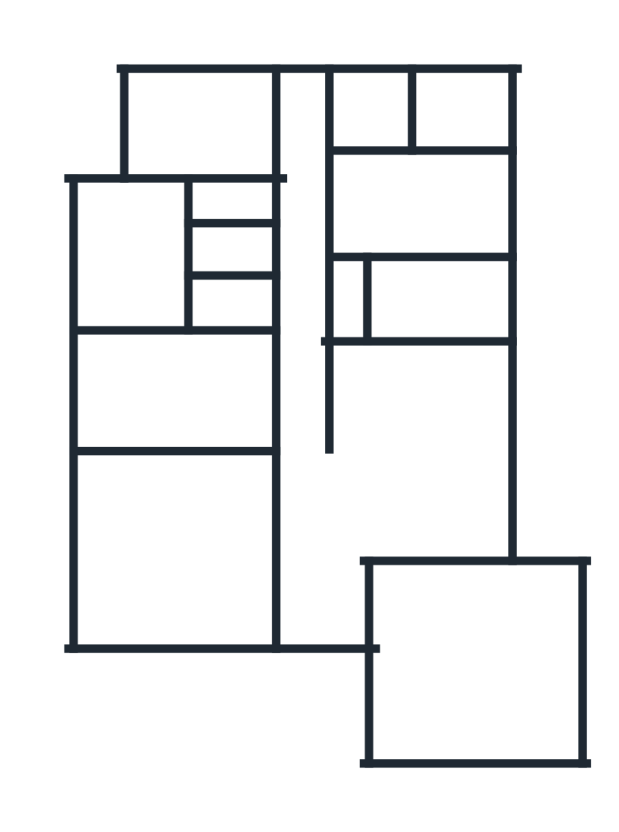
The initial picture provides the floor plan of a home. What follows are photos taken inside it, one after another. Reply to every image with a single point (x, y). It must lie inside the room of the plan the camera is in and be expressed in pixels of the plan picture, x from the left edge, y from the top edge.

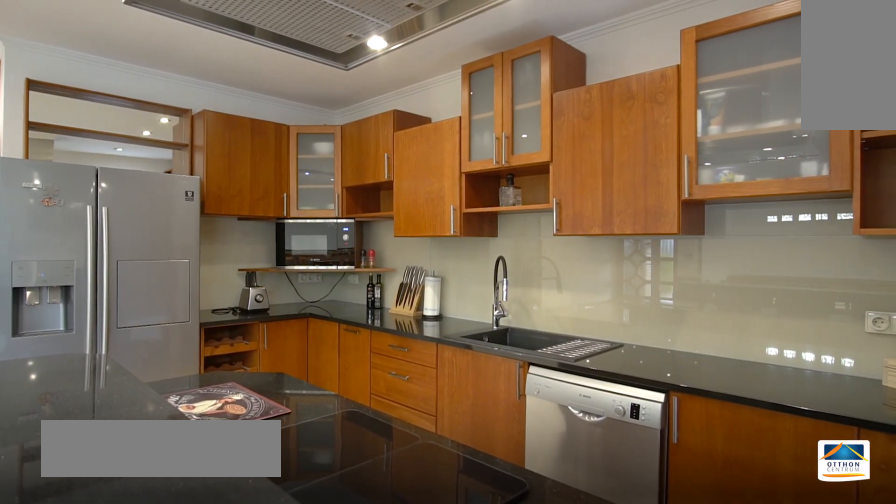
(419, 391)
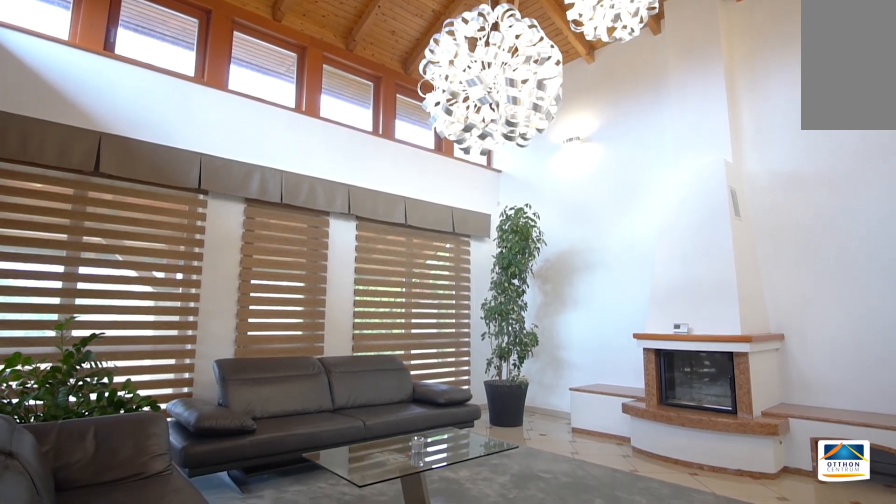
(179, 551)
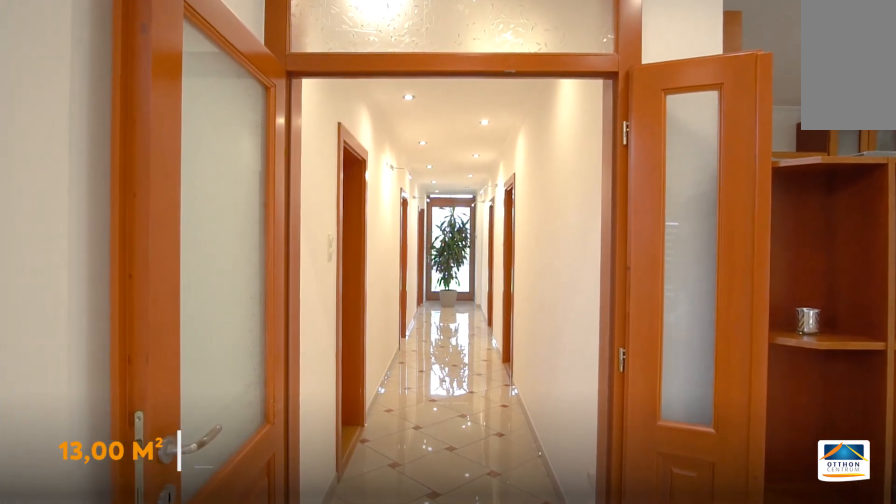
(309, 348)
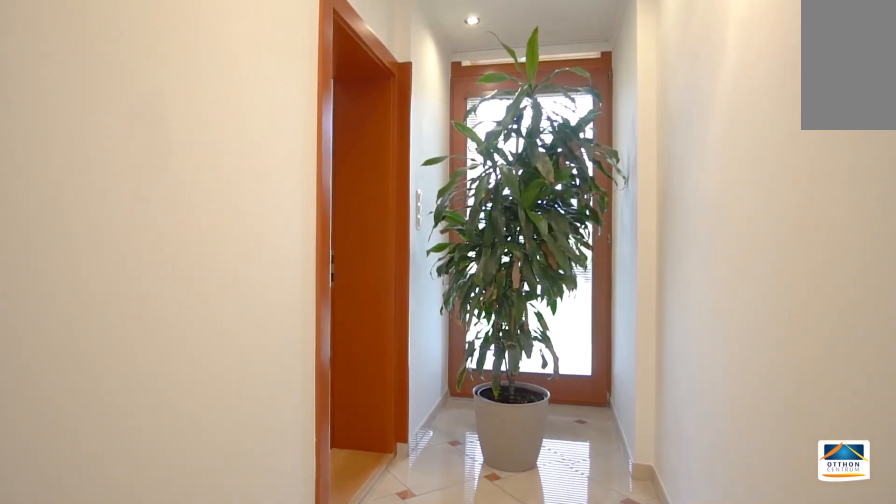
(309, 349)
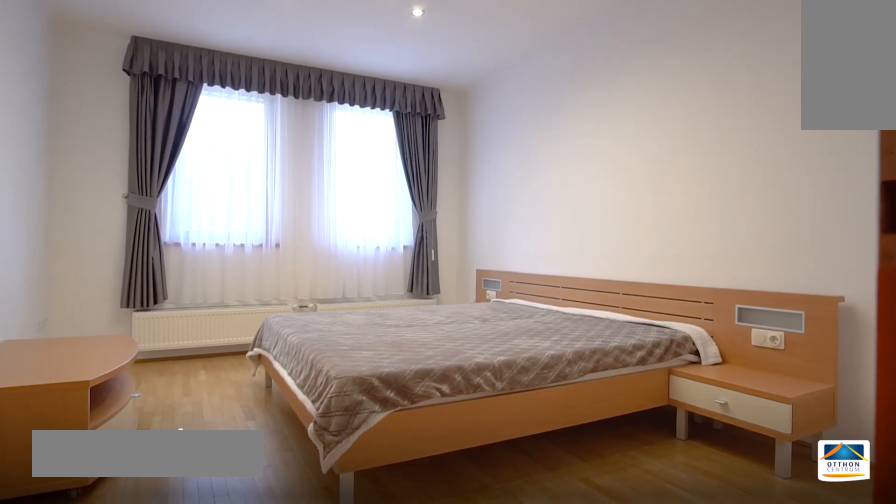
(204, 125)
